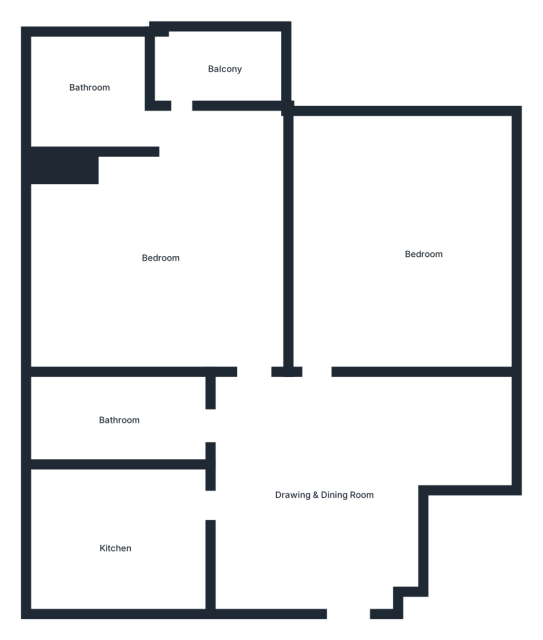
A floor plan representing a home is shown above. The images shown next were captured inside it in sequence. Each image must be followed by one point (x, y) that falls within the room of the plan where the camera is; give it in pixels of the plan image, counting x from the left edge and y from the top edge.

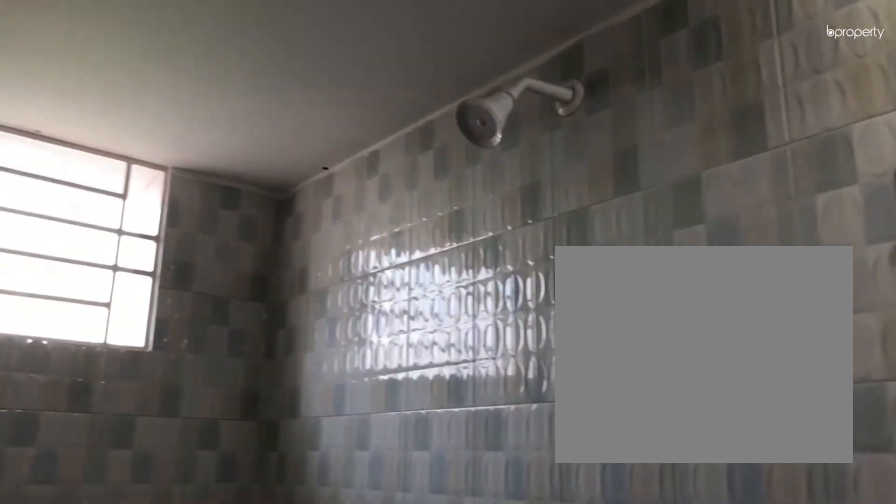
(128, 417)
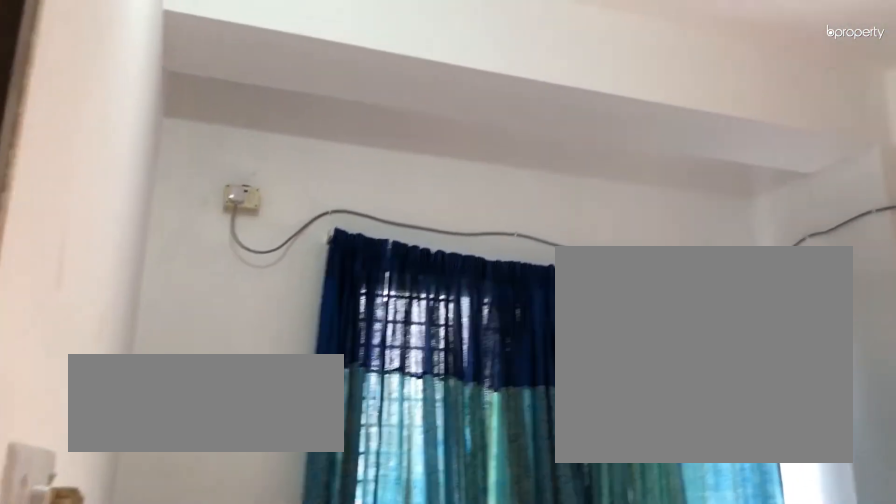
(157, 254)
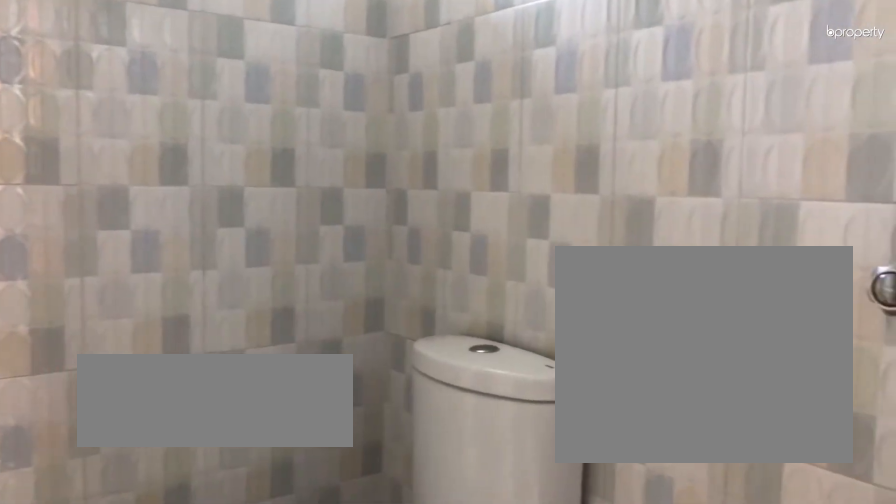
(96, 94)
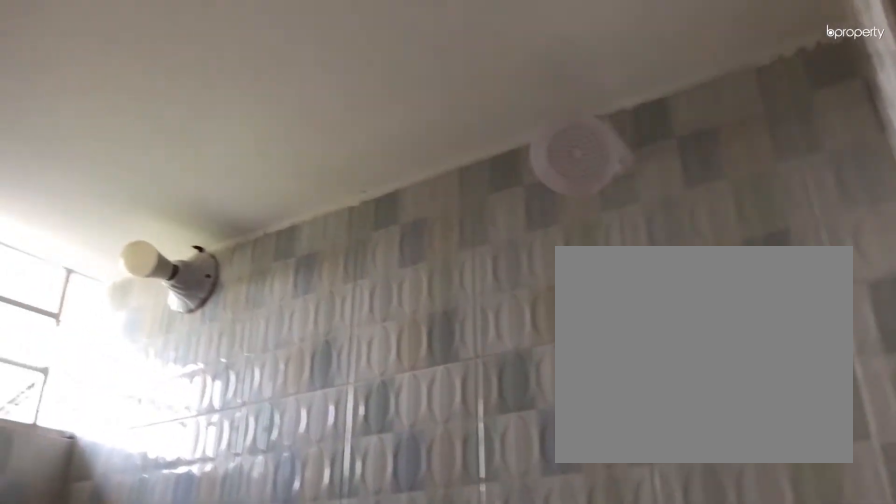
(96, 94)
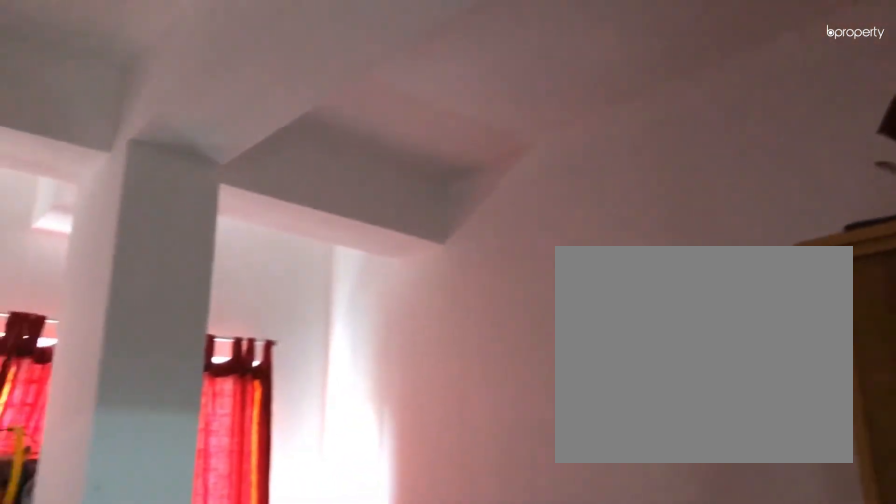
(386, 235)
